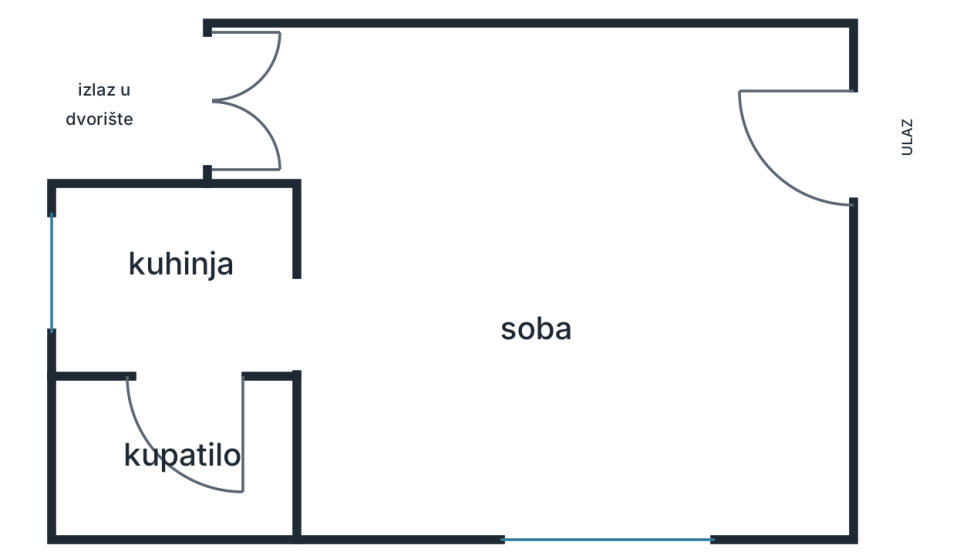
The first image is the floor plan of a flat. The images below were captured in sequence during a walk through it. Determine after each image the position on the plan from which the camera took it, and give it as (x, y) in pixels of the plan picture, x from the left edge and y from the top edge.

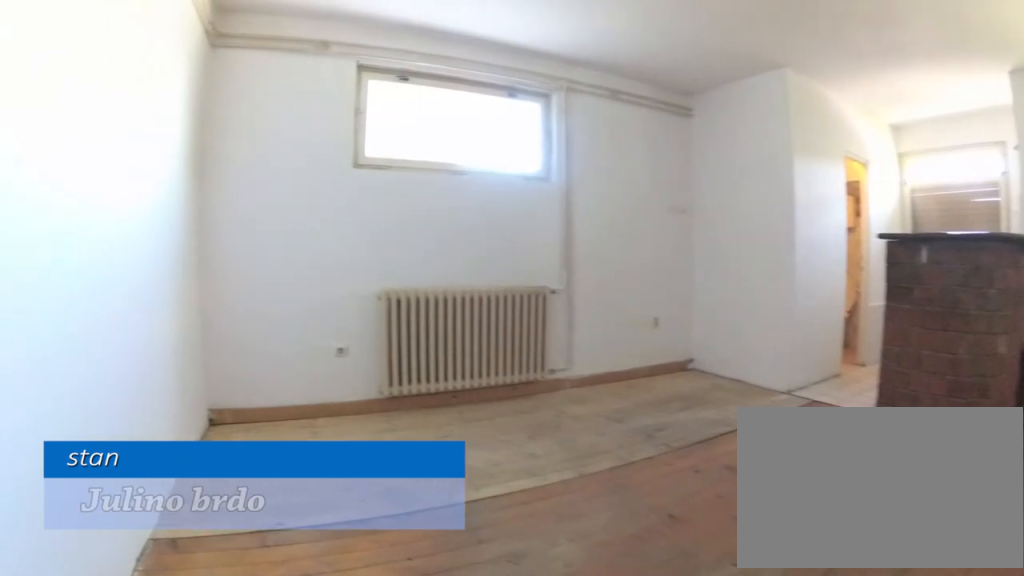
(802, 153)
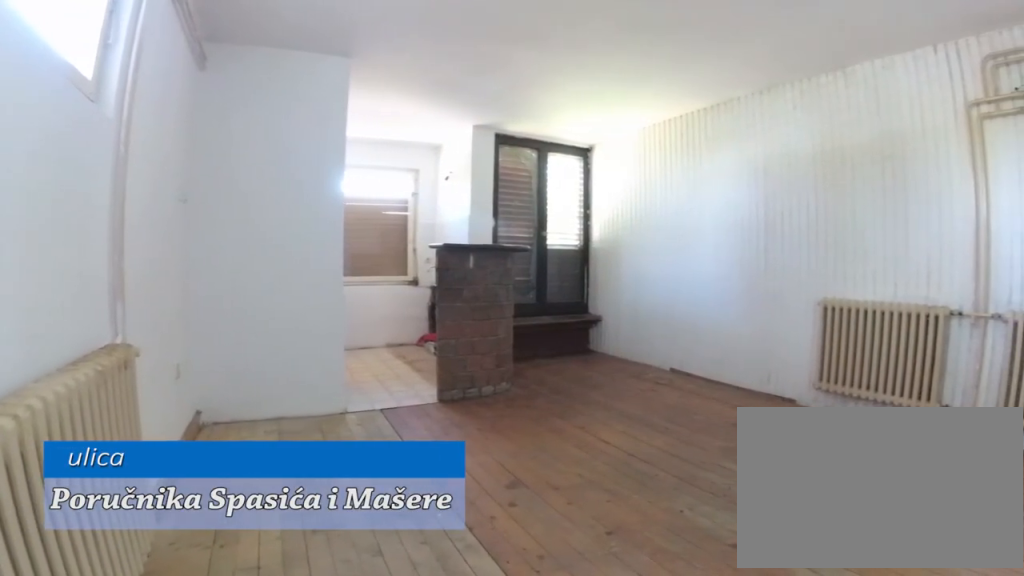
(729, 457)
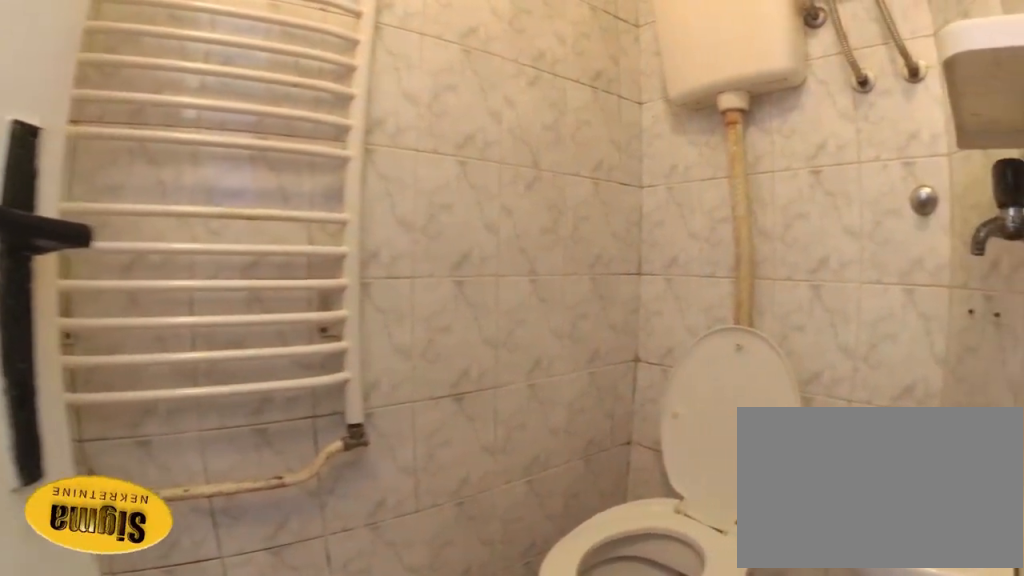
(203, 363)
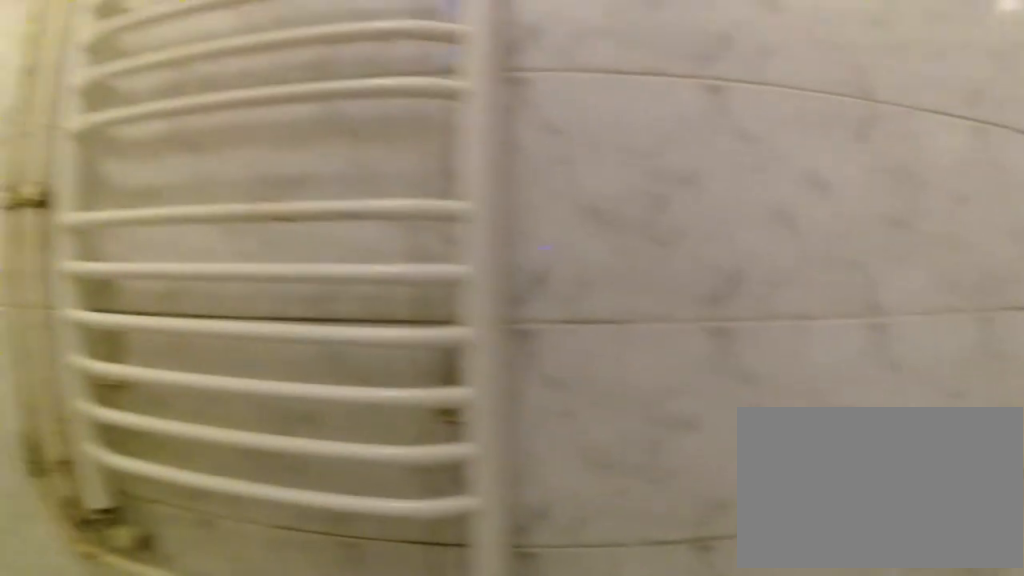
(125, 439)
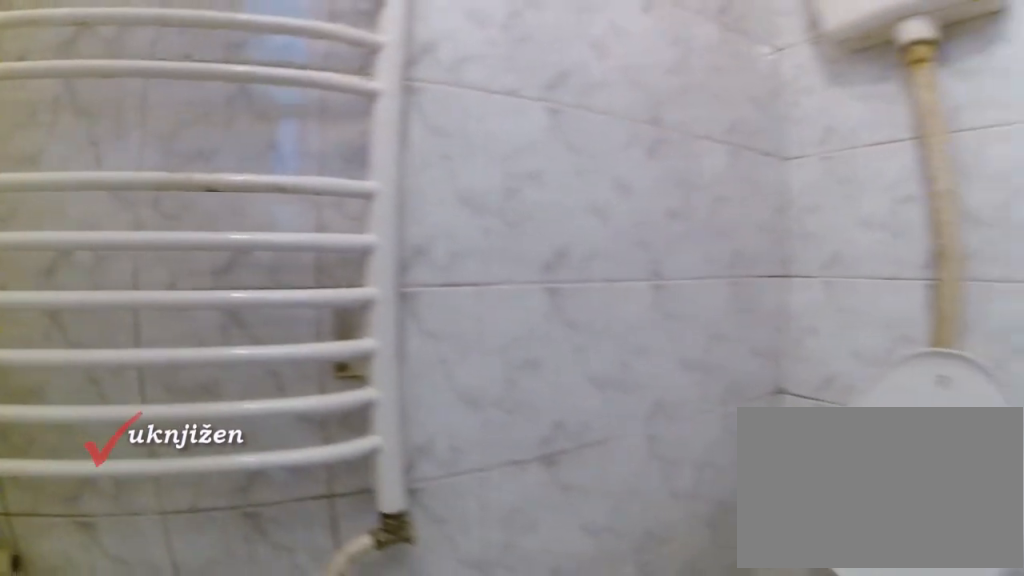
(155, 434)
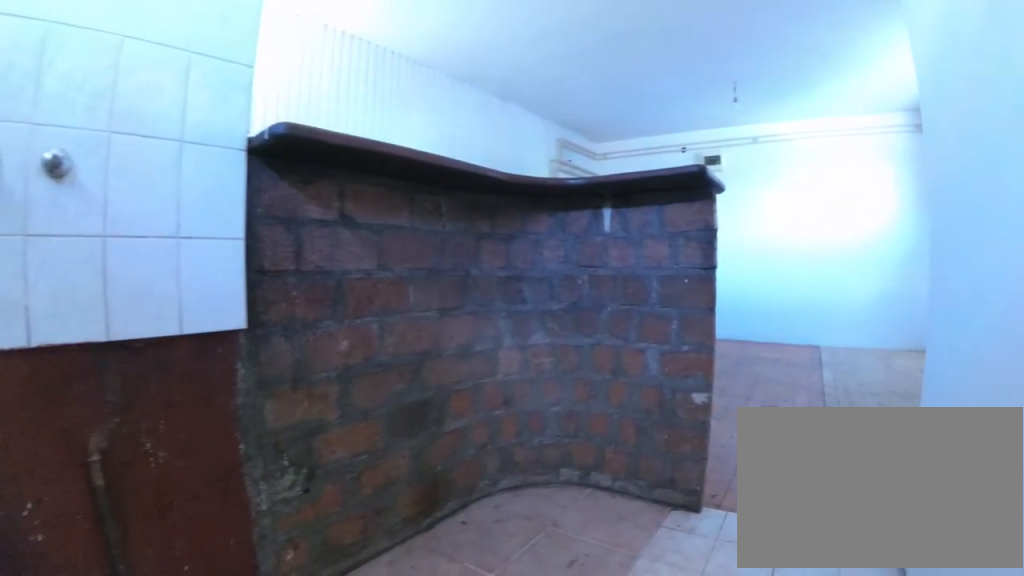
(159, 324)
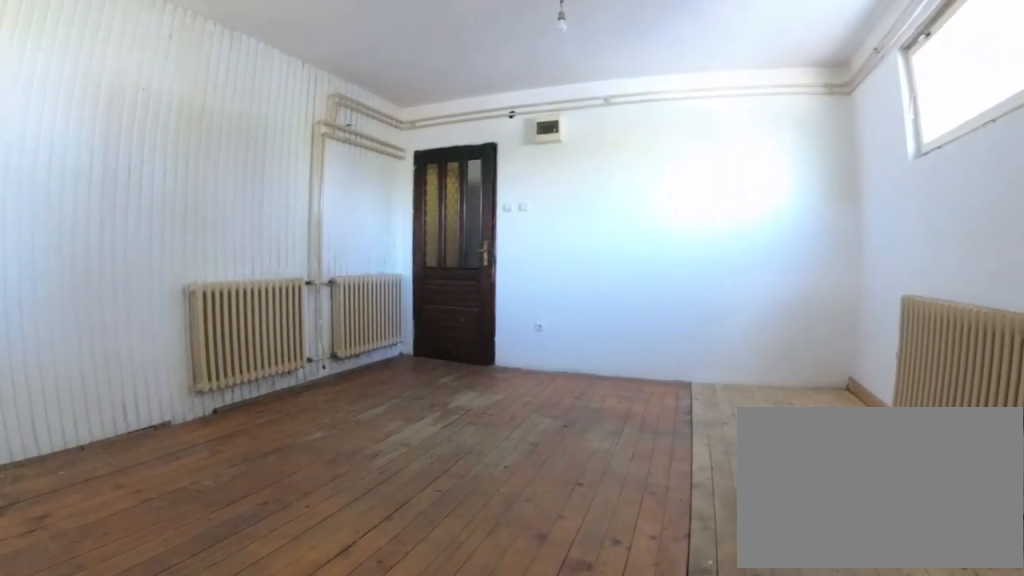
(334, 313)
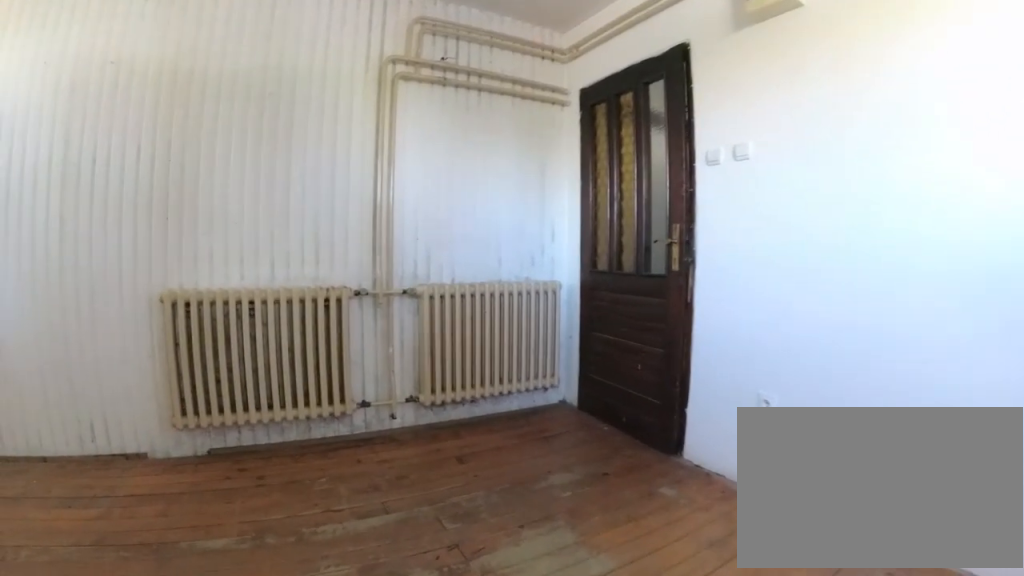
(596, 271)
